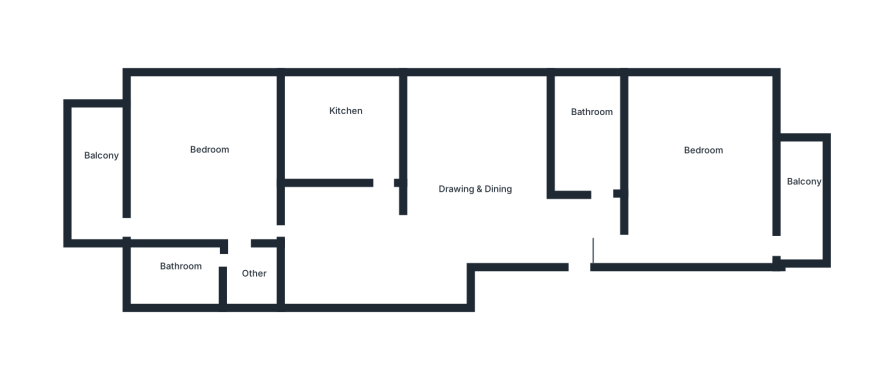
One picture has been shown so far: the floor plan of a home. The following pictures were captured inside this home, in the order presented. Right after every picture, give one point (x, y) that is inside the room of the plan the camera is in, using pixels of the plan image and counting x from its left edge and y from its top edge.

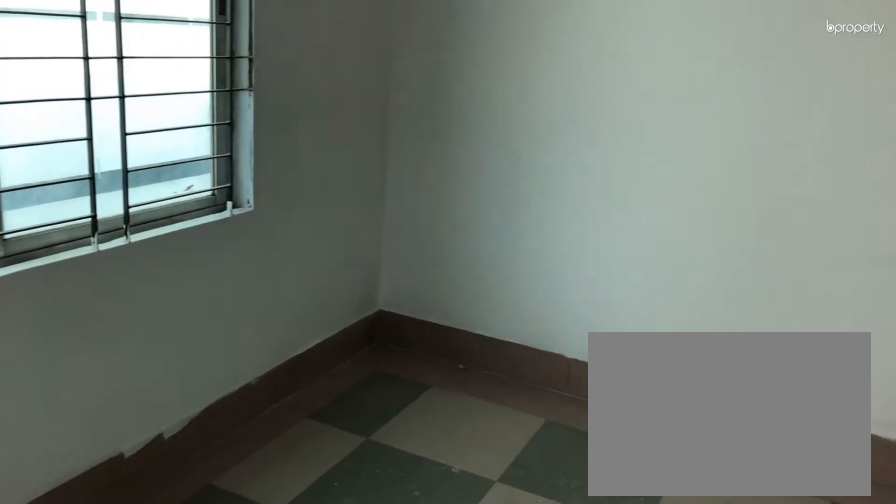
(205, 158)
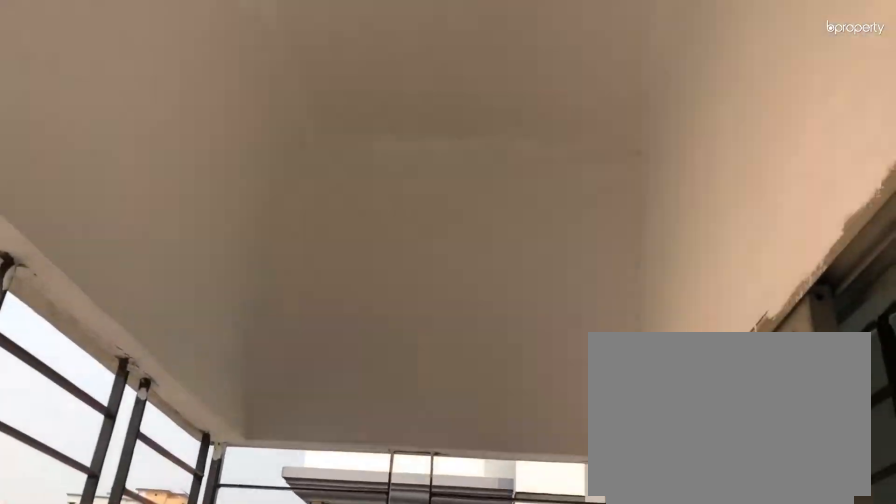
(95, 162)
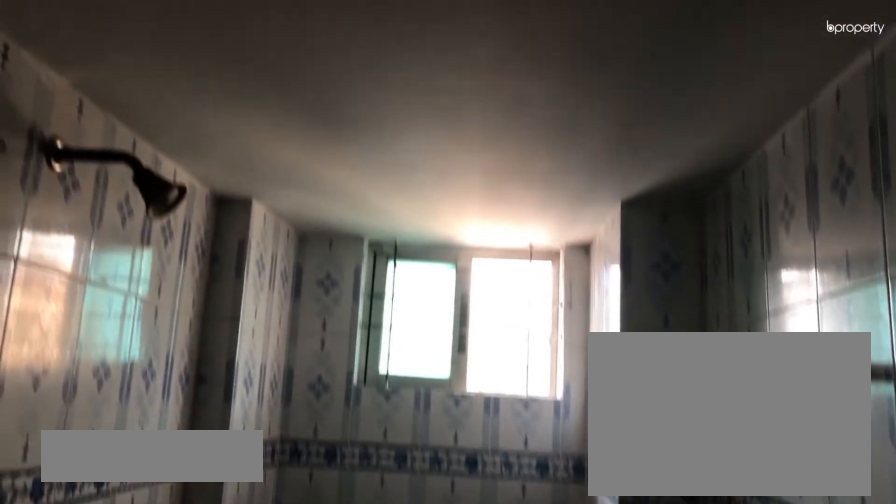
(182, 274)
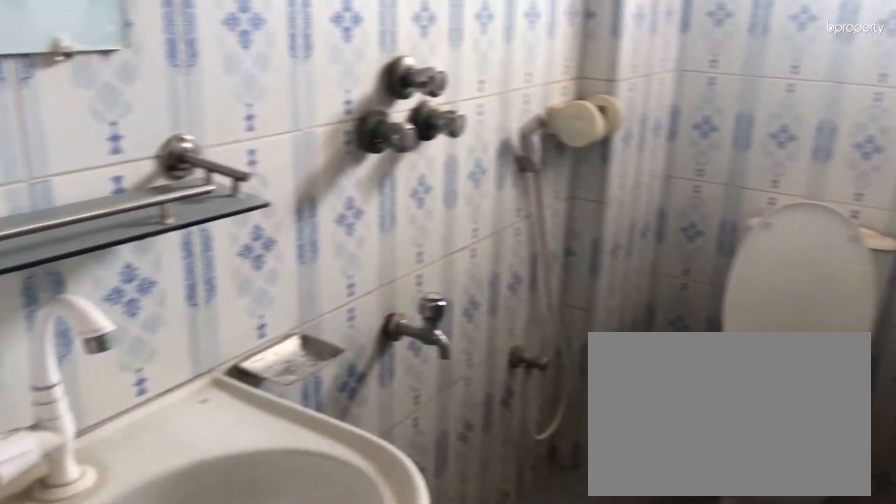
(182, 274)
